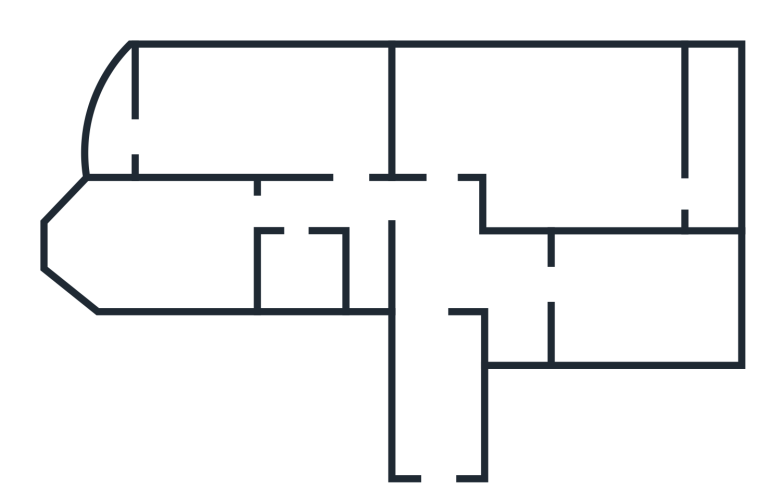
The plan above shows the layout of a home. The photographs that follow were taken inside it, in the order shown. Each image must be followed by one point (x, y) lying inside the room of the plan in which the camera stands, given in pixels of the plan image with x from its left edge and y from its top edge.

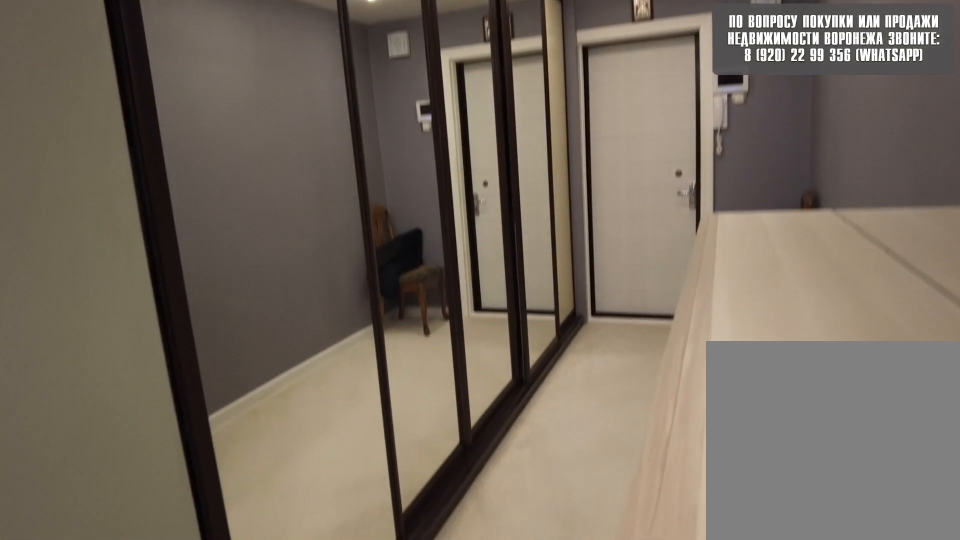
(443, 280)
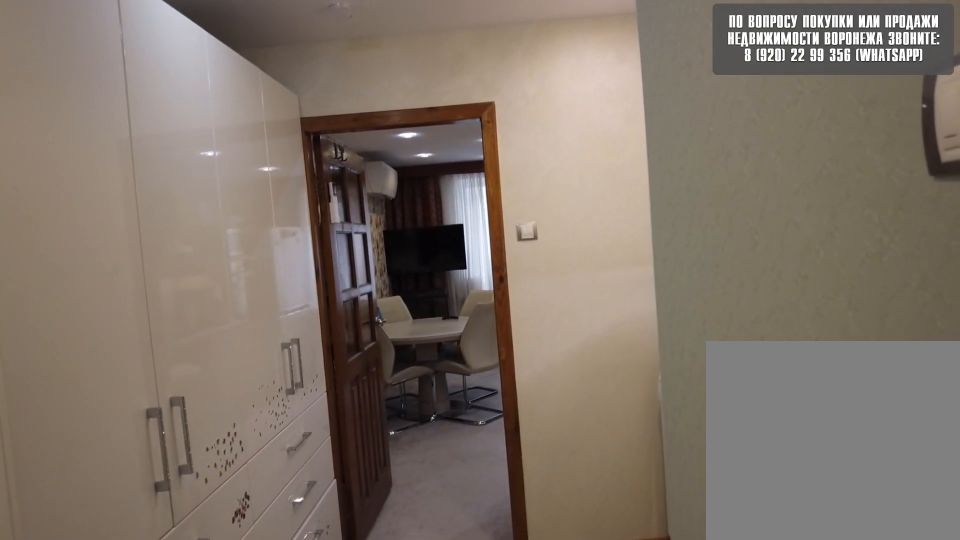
(443, 280)
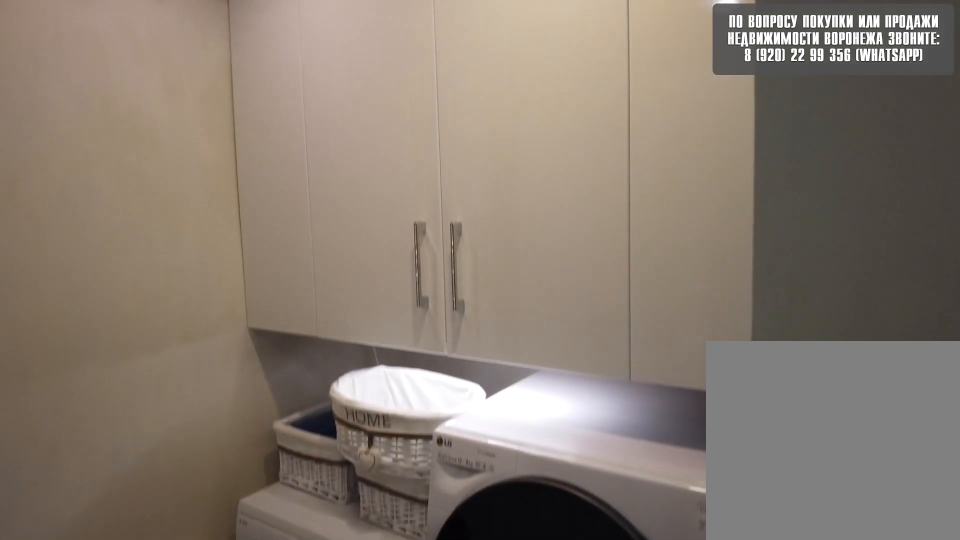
(525, 287)
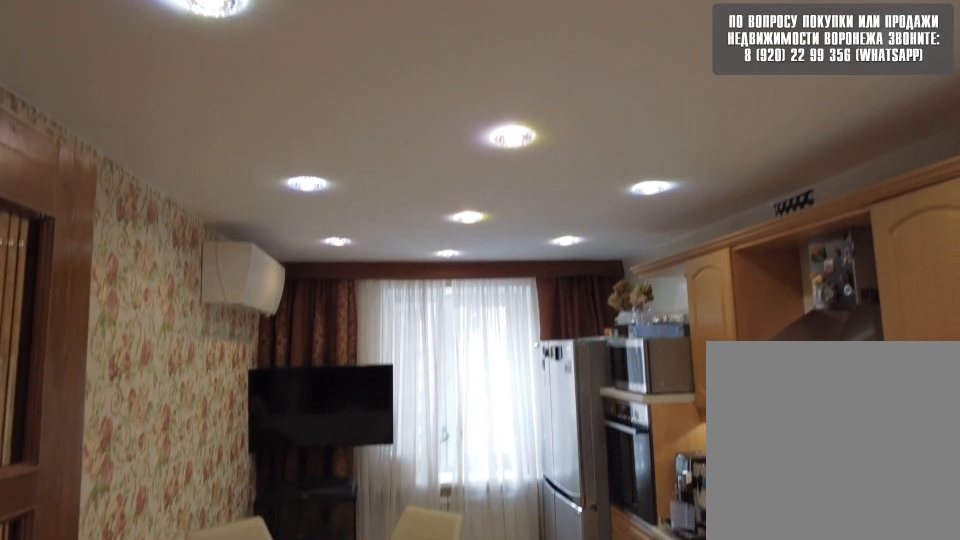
(614, 299)
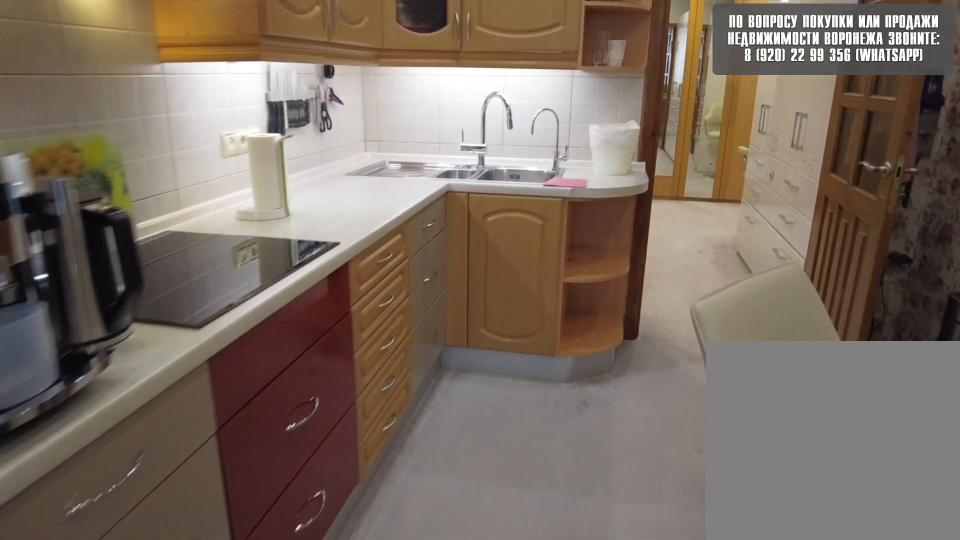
(614, 299)
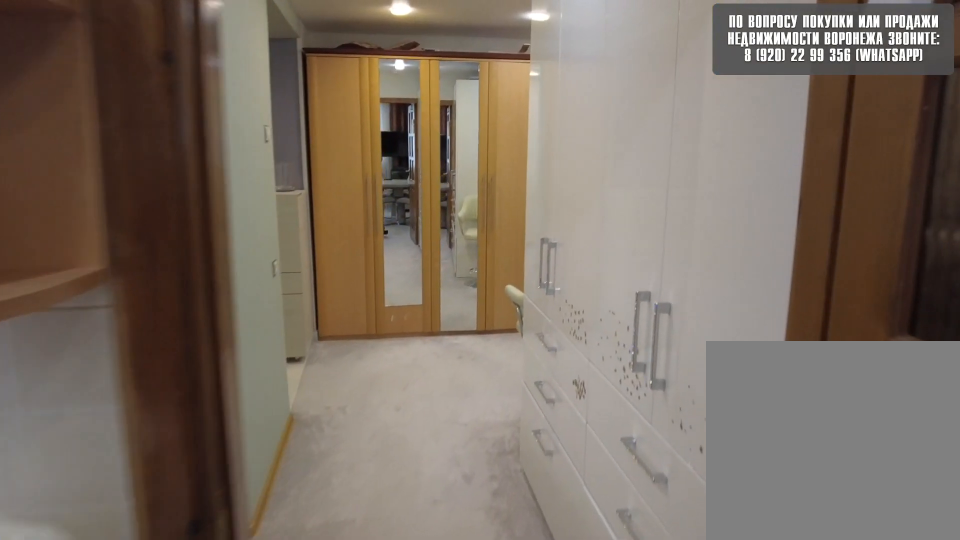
(529, 299)
